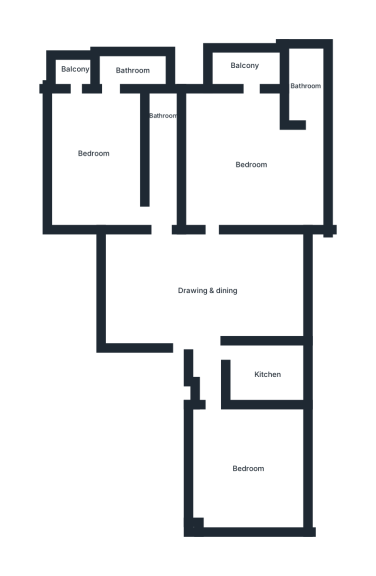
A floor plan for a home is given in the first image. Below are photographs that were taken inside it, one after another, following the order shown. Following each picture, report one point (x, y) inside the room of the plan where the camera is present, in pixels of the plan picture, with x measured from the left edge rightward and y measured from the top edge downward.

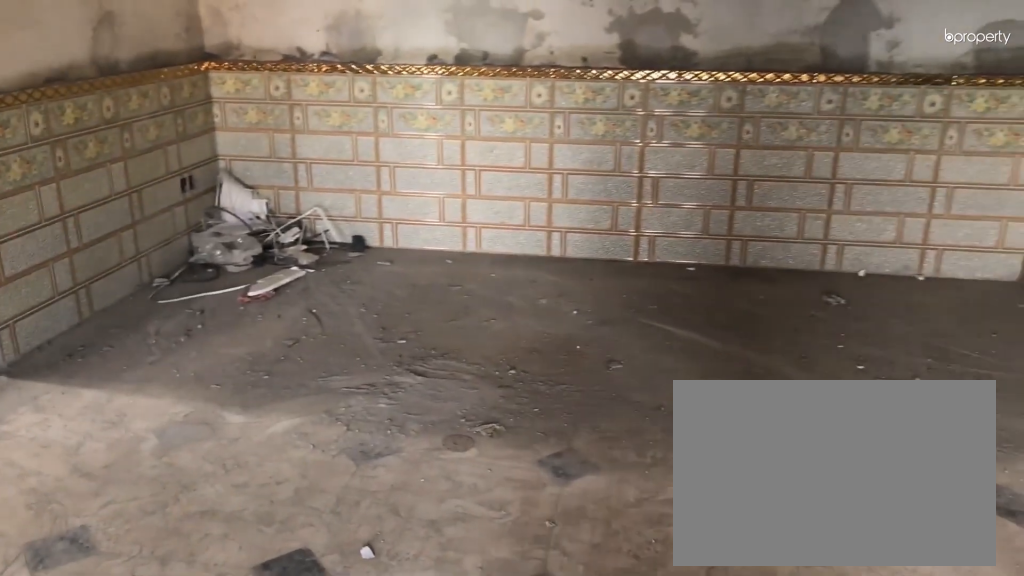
(207, 290)
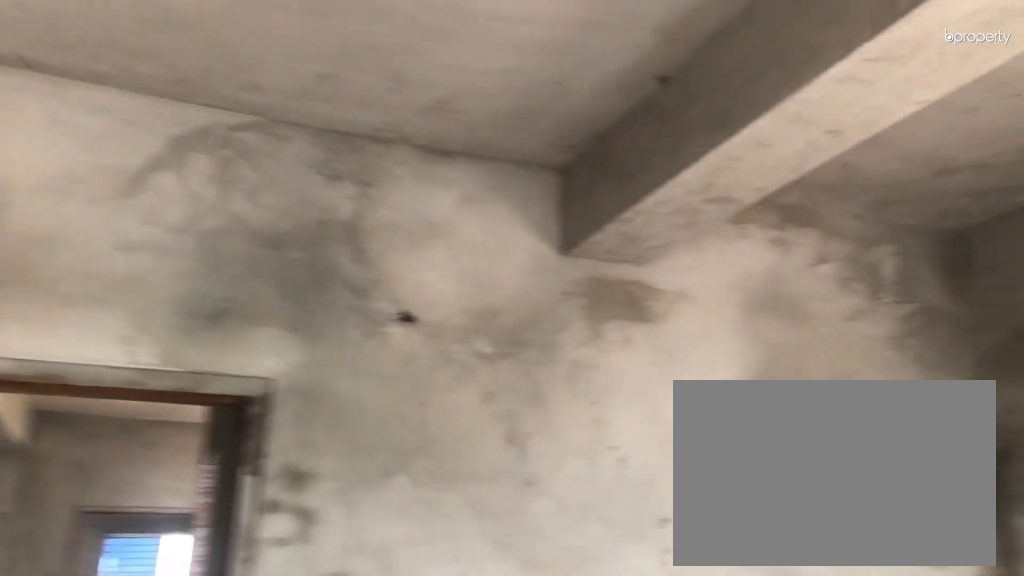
(249, 465)
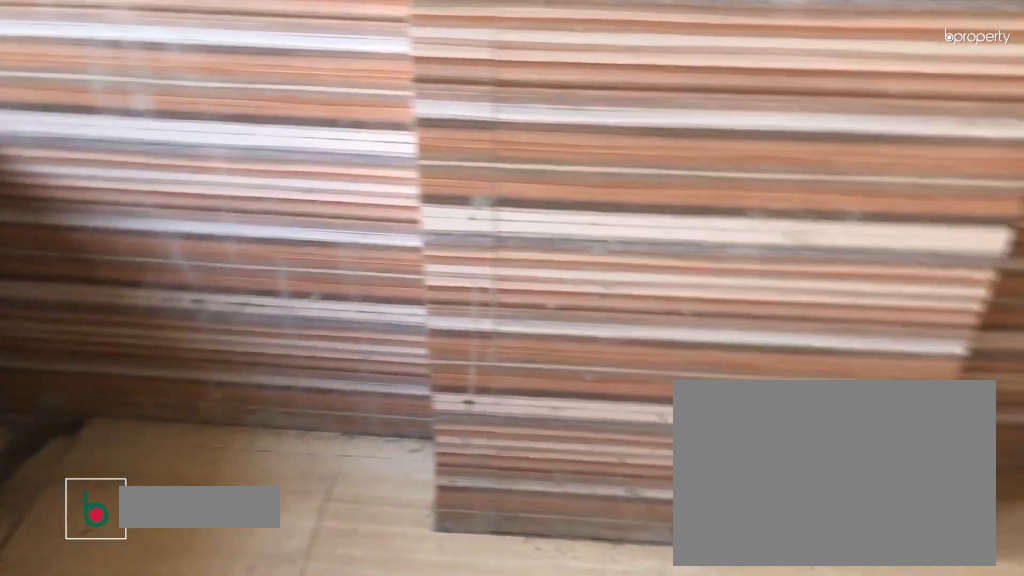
(269, 377)
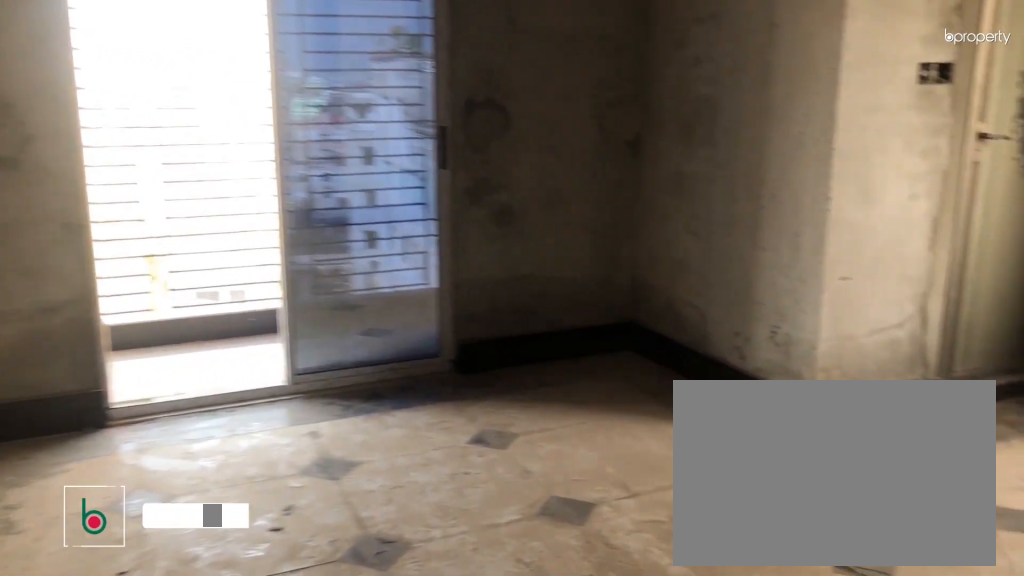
(253, 161)
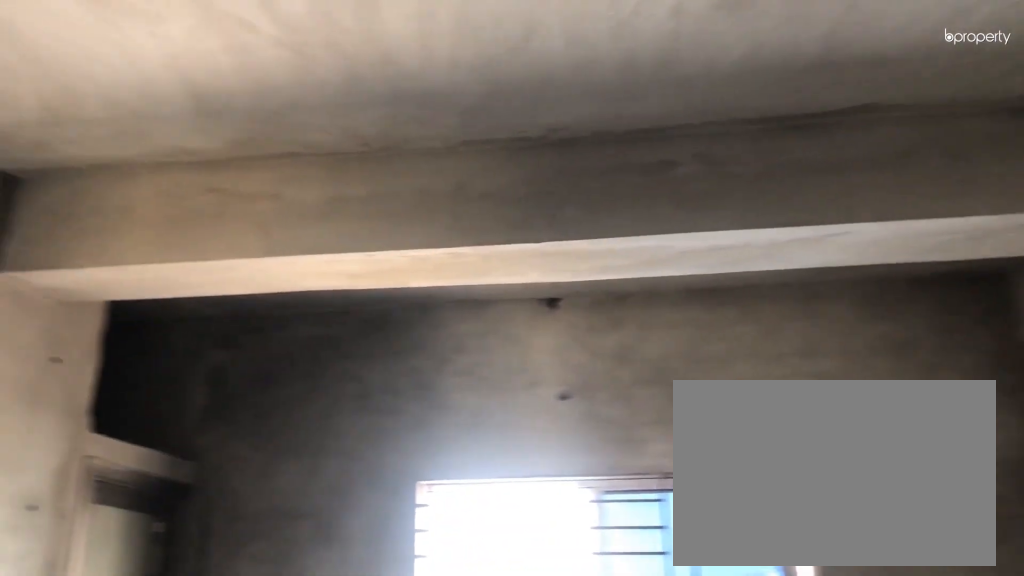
(253, 161)
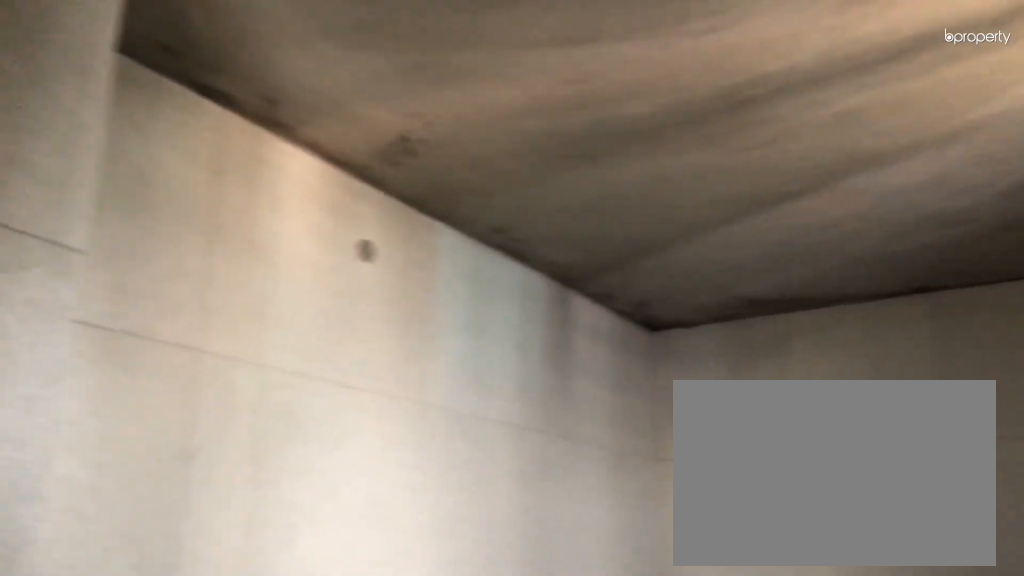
(305, 84)
